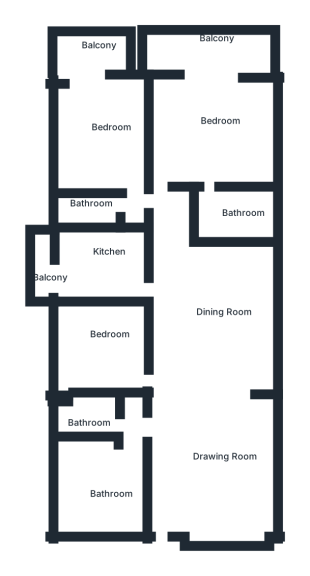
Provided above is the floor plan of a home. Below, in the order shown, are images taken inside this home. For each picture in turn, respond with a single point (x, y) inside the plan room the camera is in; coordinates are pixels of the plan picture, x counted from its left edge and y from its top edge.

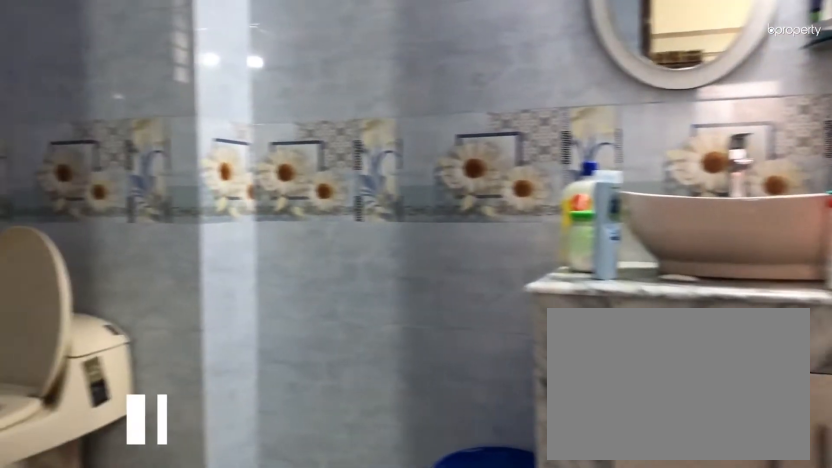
(228, 216)
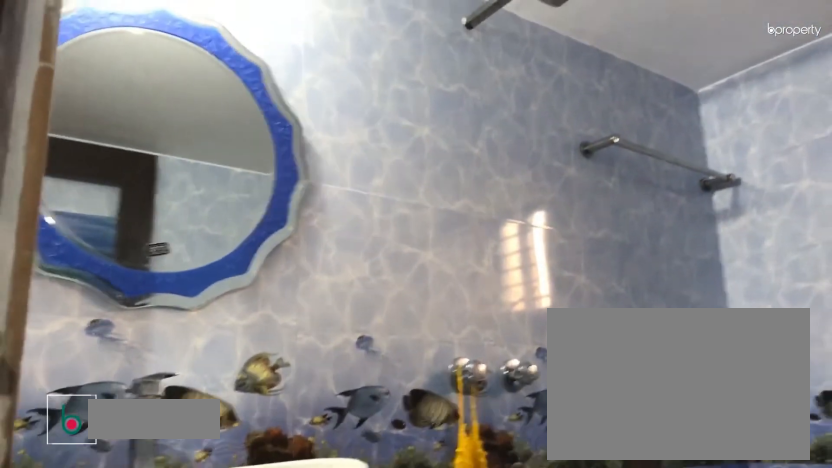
(82, 207)
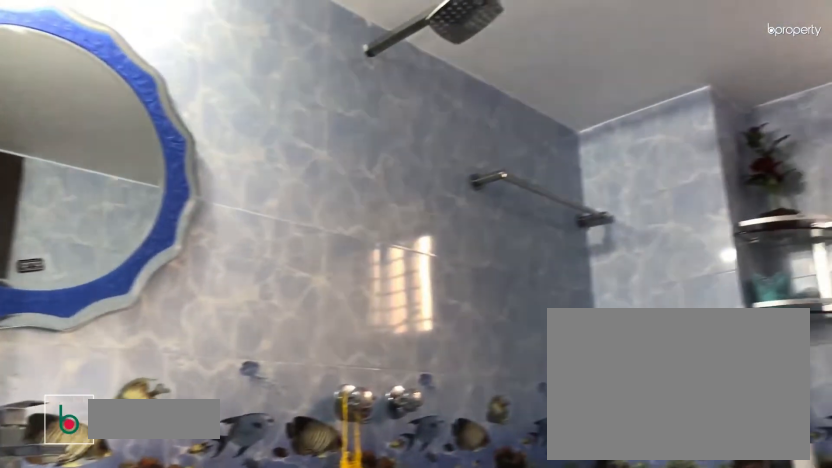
(82, 207)
